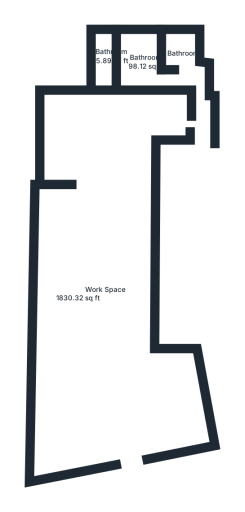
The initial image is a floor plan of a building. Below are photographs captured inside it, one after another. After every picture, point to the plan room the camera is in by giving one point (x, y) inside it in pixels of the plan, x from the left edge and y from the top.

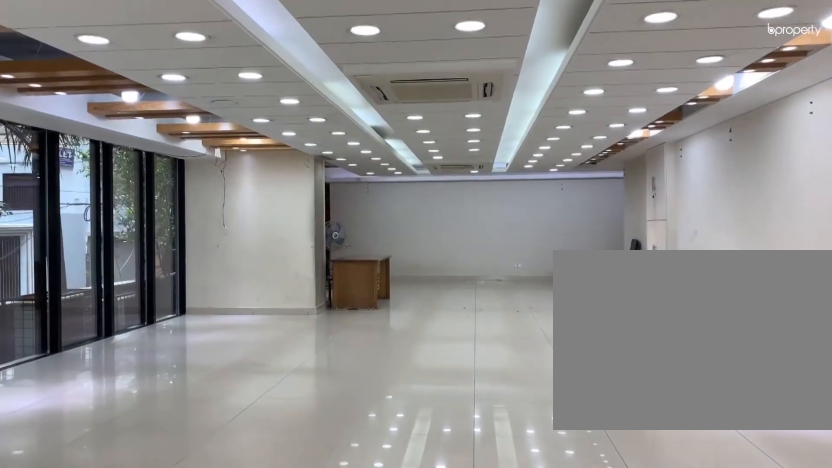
(94, 274)
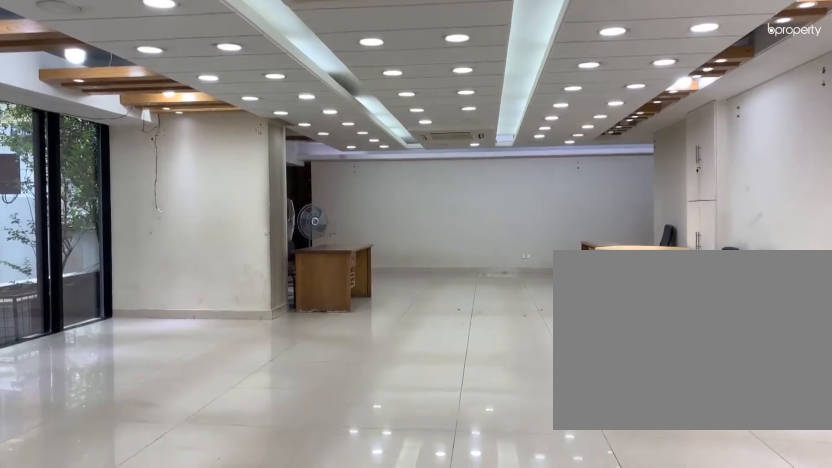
(94, 274)
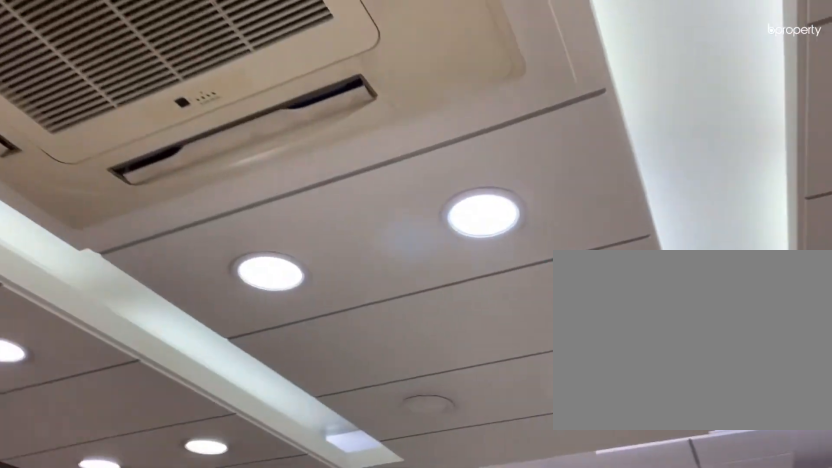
(118, 125)
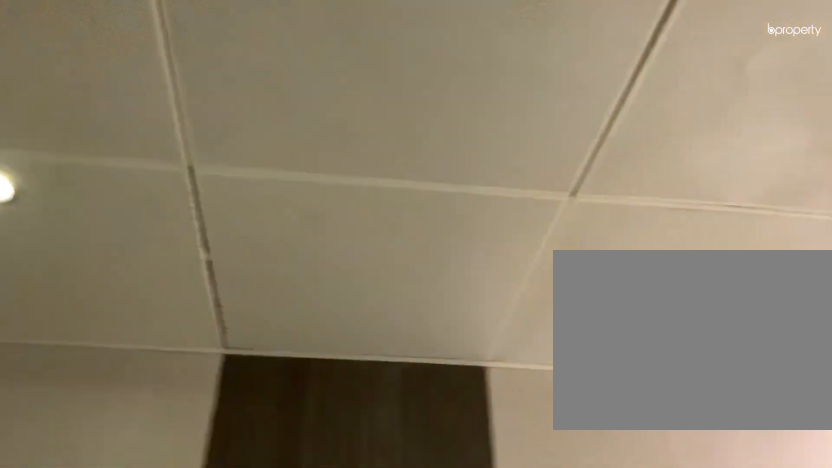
(137, 61)
